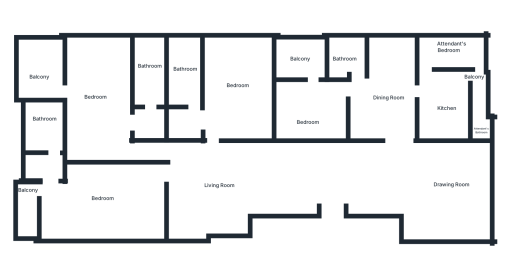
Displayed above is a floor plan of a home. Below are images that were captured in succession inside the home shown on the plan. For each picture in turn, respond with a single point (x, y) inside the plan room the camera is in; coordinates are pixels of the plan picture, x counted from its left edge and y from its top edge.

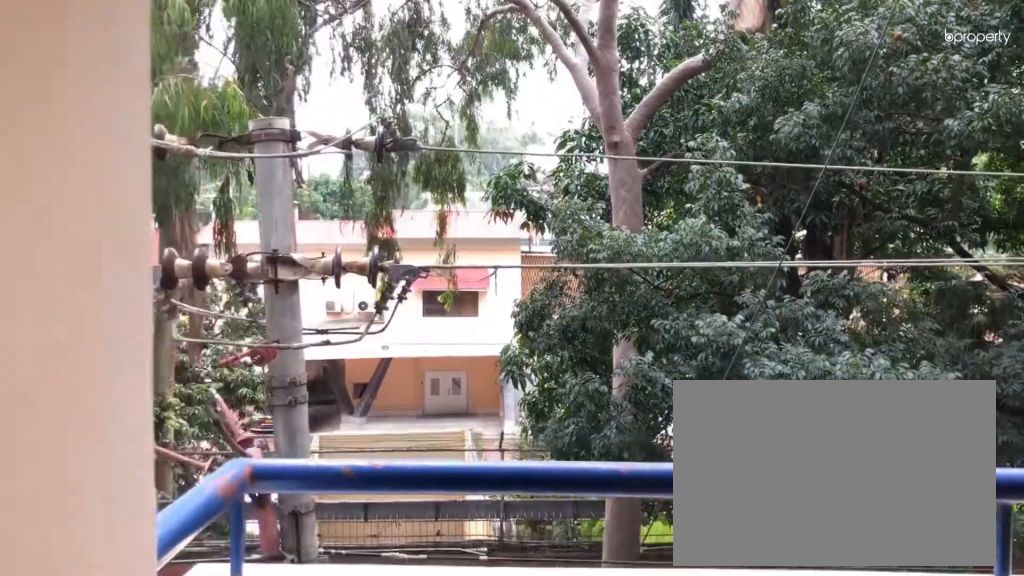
(40, 66)
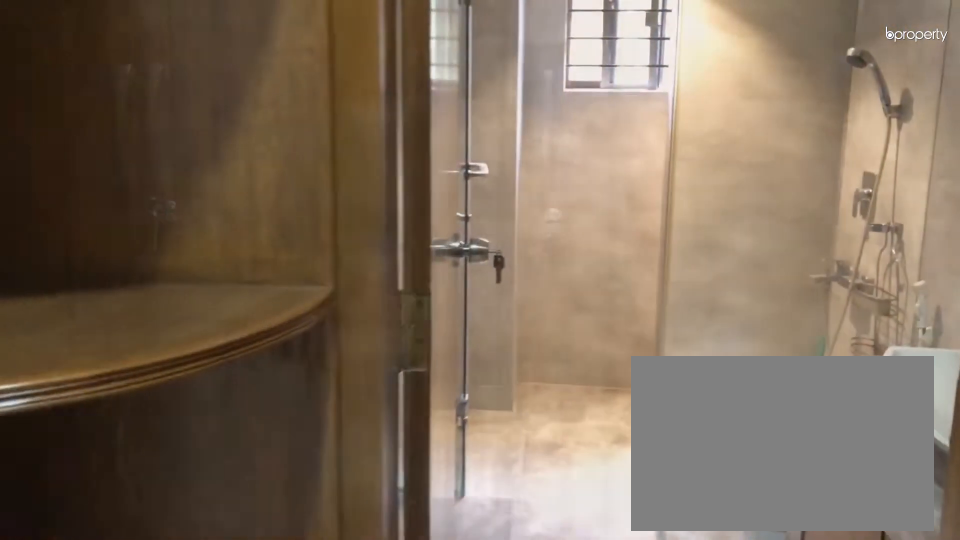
(148, 77)
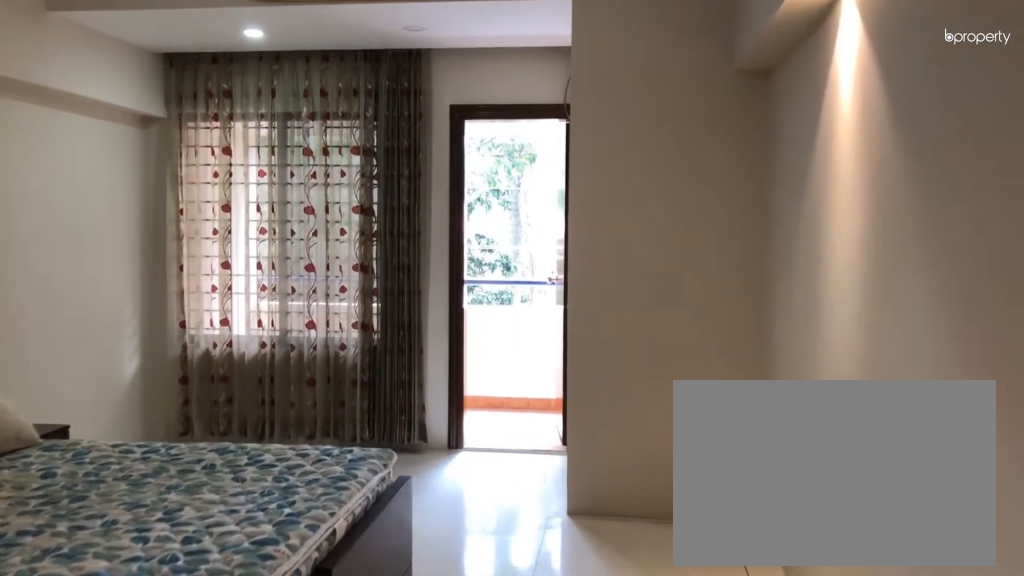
(107, 197)
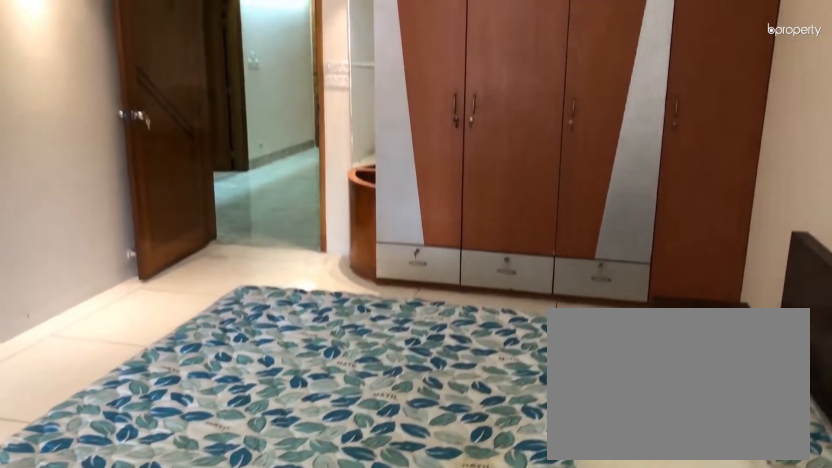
(104, 197)
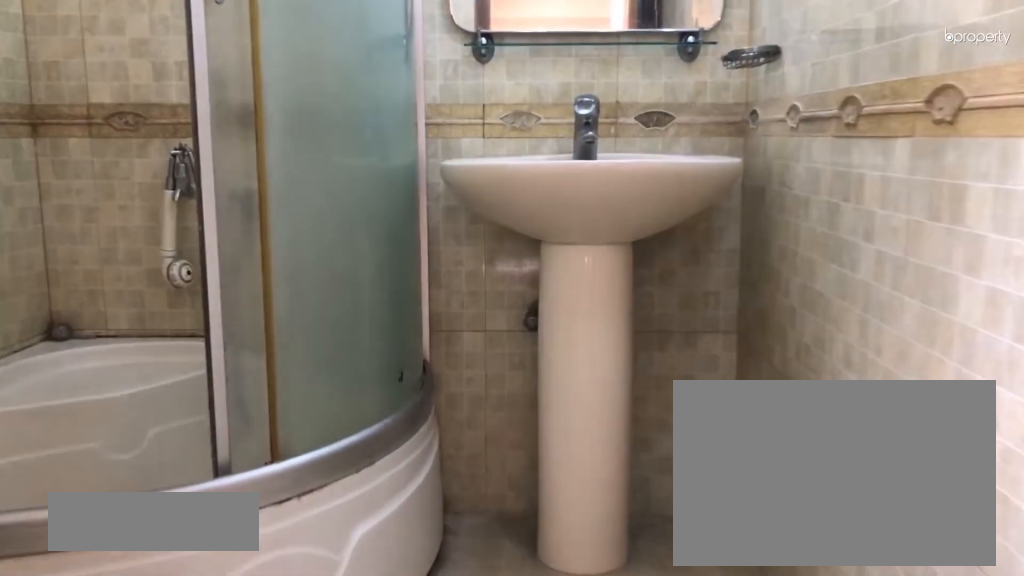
(48, 125)
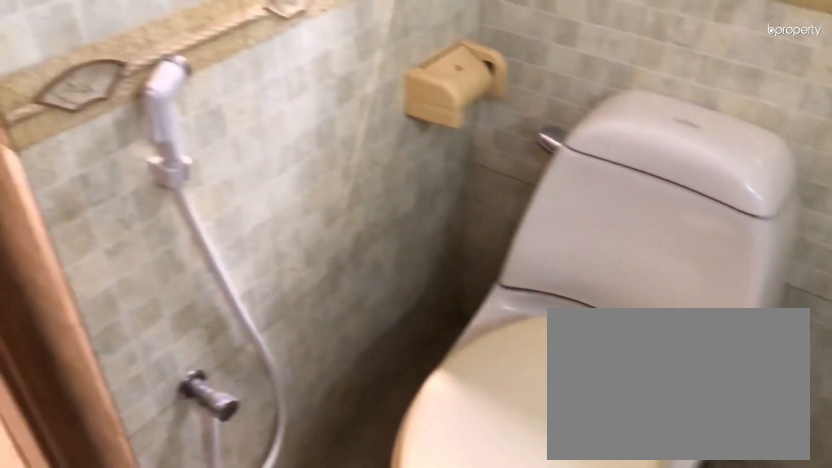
(48, 125)
